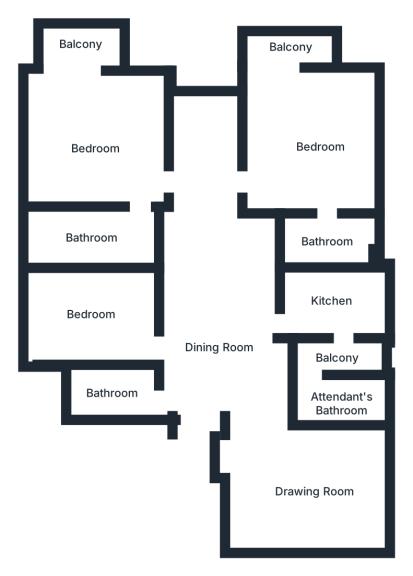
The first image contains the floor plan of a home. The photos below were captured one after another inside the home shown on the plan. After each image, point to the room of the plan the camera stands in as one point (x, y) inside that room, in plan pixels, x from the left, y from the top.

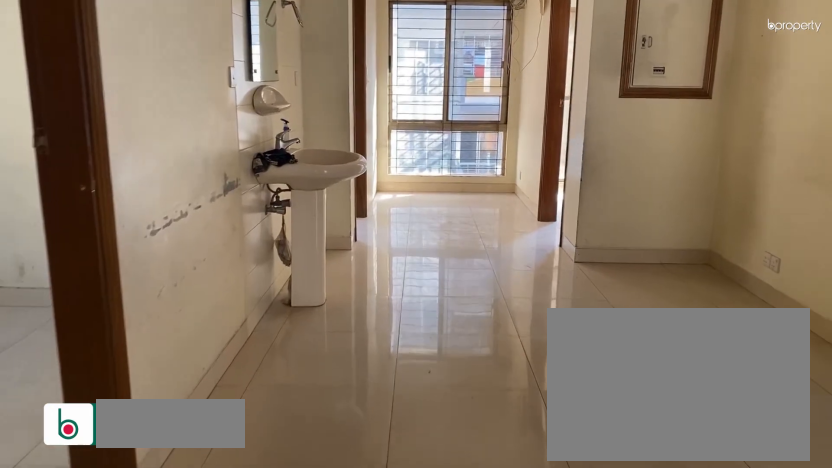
(212, 361)
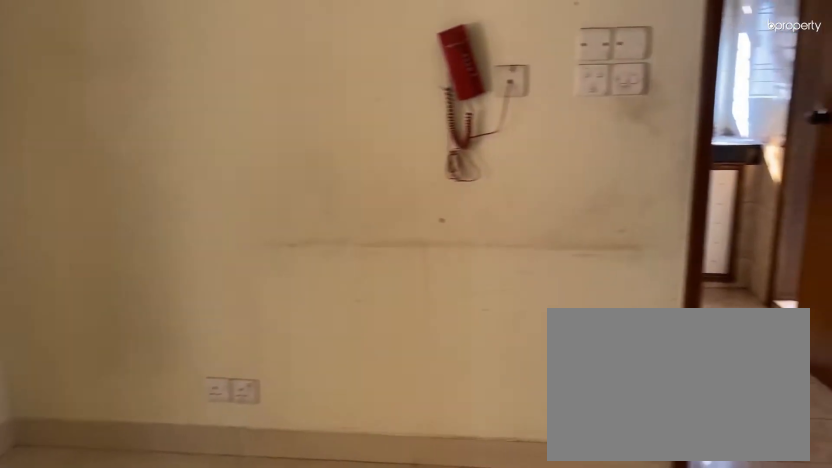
(201, 233)
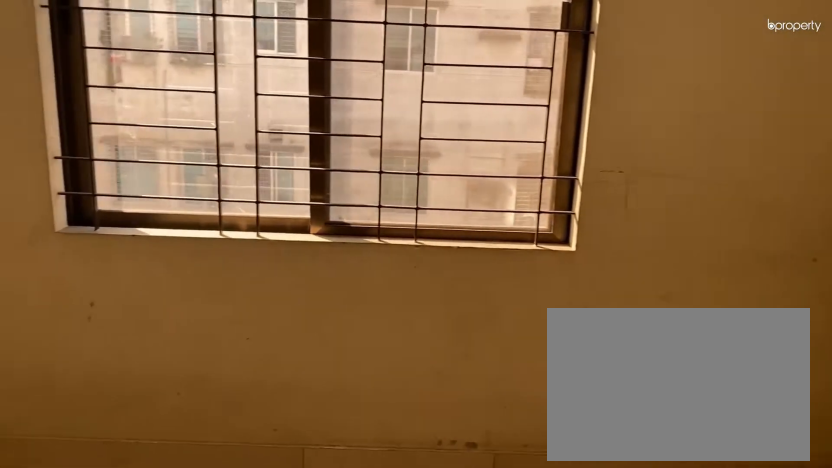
(304, 489)
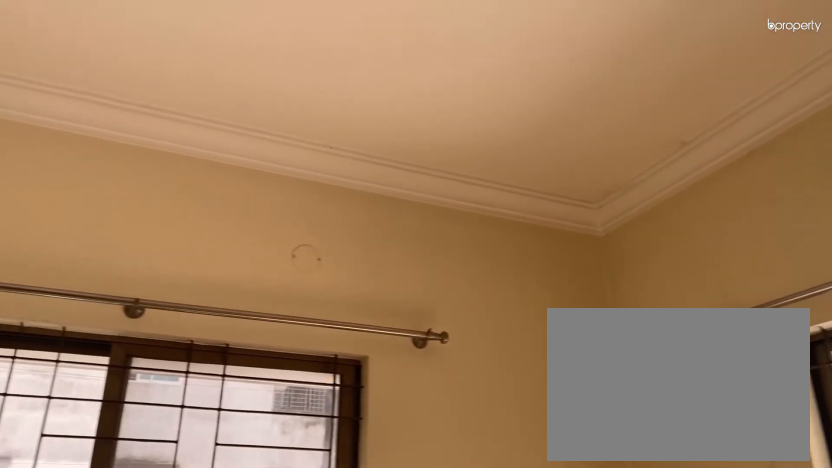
(304, 489)
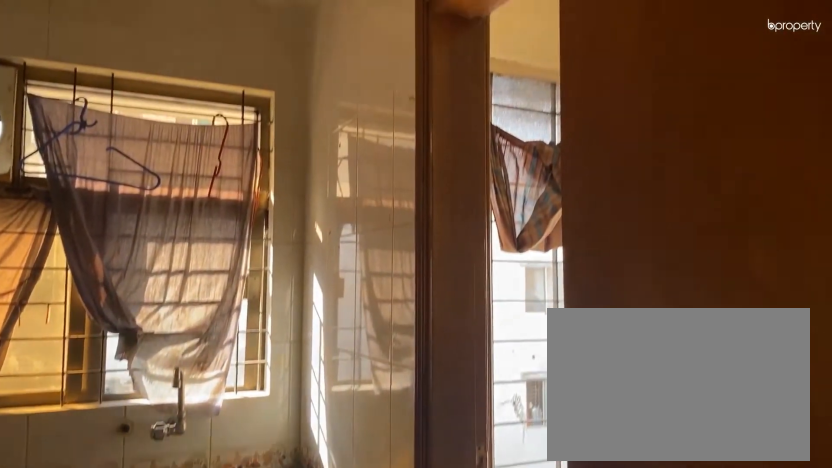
(329, 301)
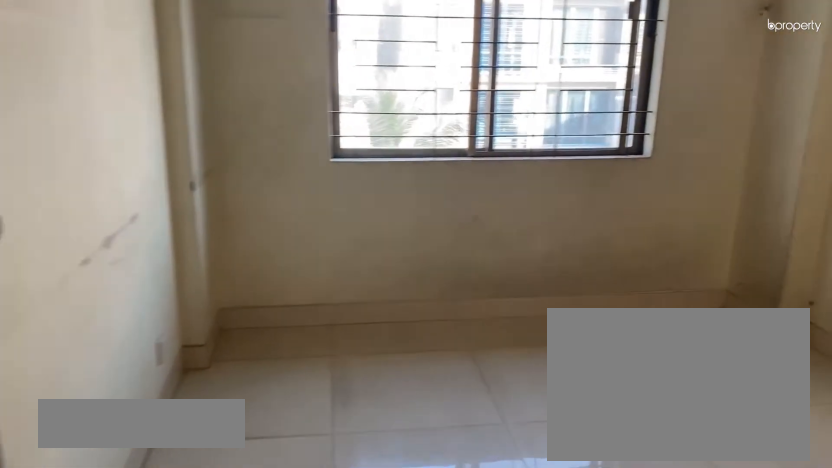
(90, 308)
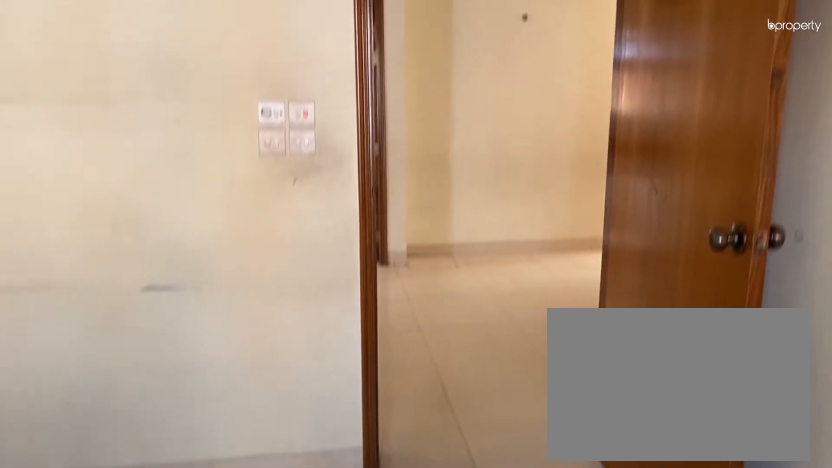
(90, 308)
